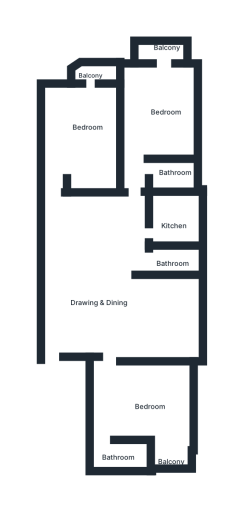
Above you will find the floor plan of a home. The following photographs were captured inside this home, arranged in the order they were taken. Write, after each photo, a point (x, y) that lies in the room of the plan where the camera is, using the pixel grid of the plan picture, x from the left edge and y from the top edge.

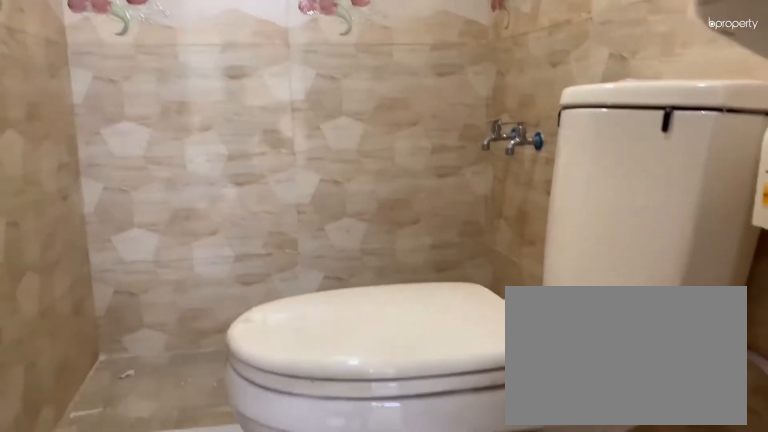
(171, 259)
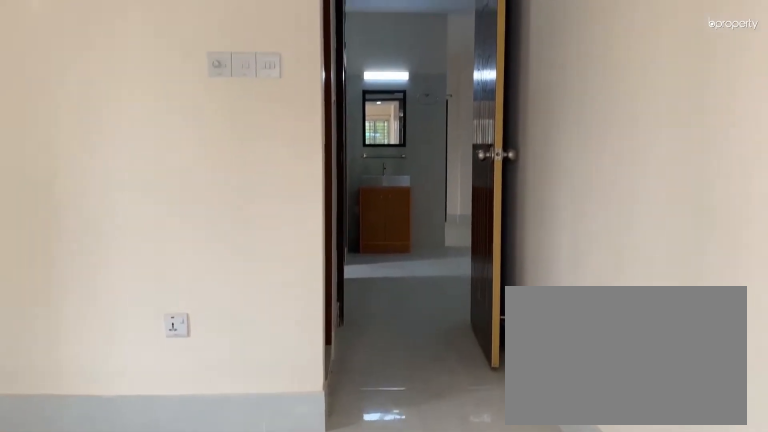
(164, 98)
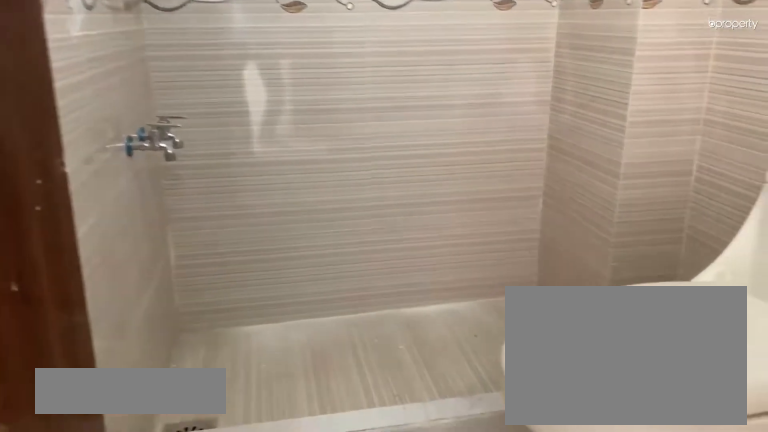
(165, 171)
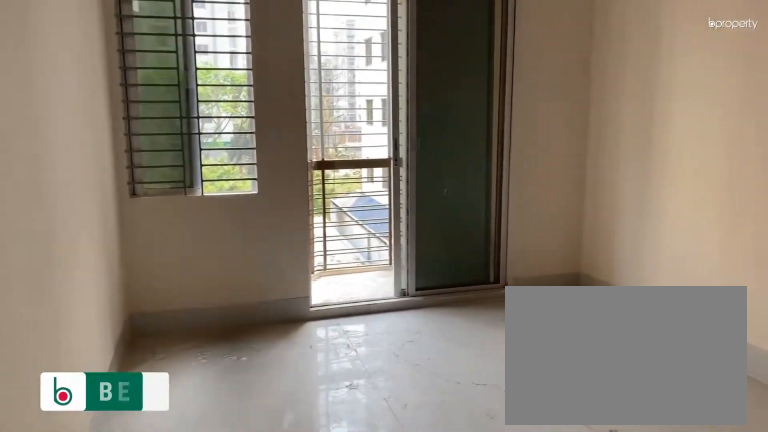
(80, 127)
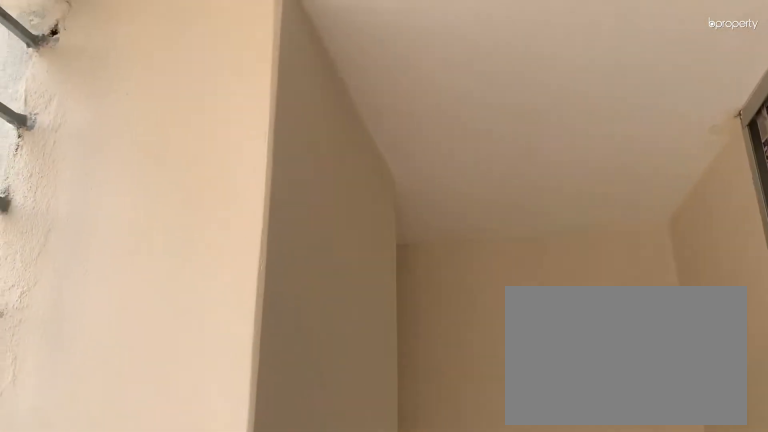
(86, 71)
